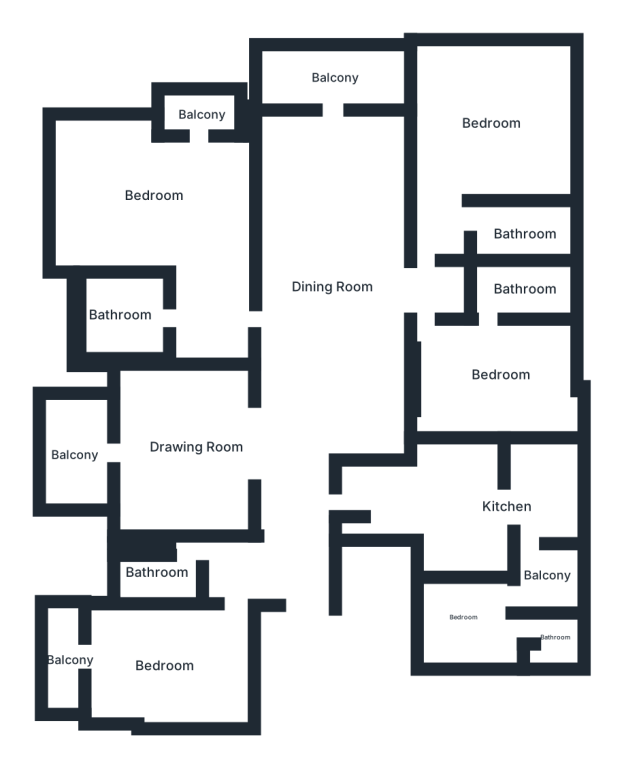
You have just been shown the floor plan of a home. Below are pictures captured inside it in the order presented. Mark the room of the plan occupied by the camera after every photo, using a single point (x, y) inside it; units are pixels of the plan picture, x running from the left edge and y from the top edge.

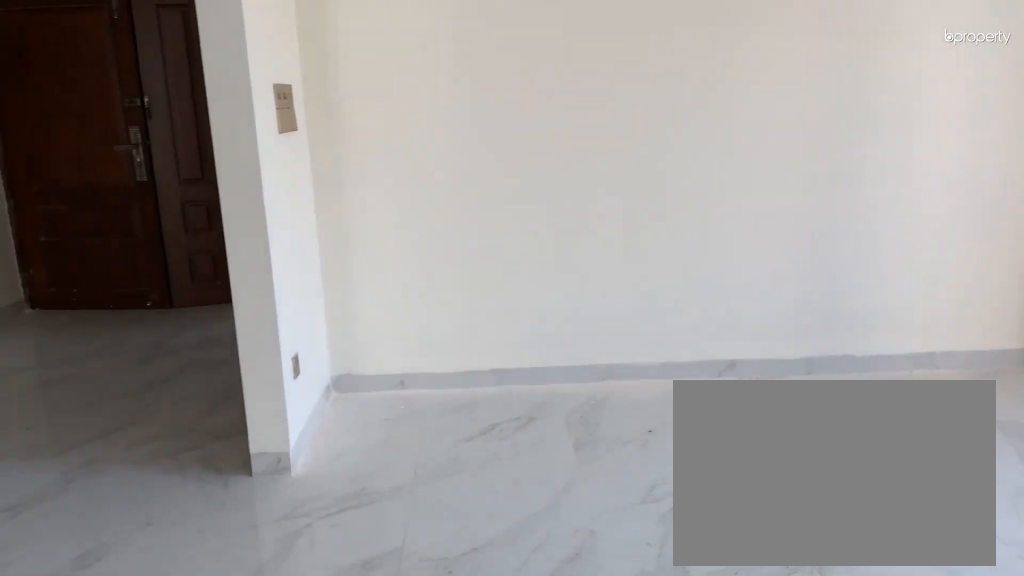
(199, 449)
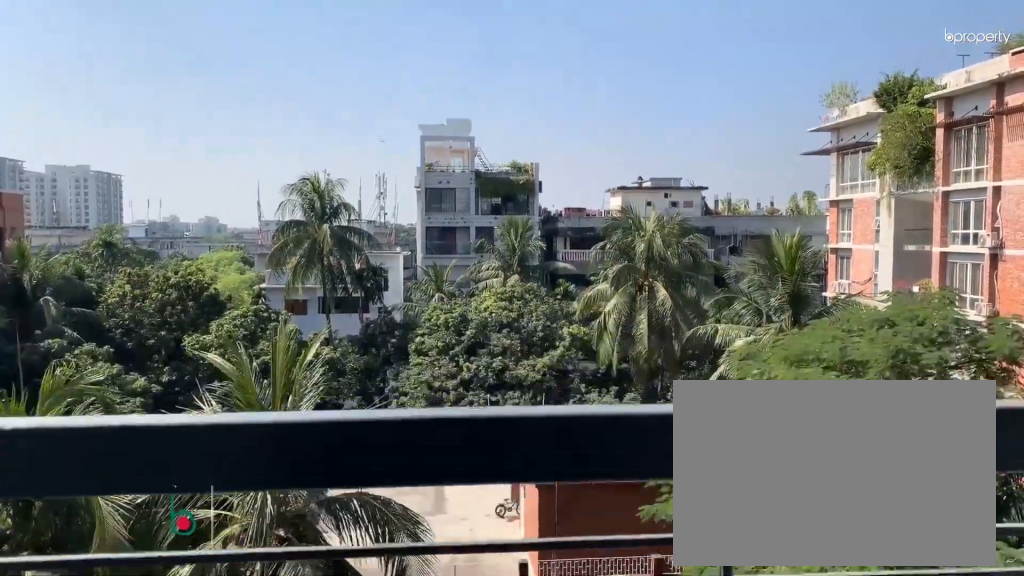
(78, 459)
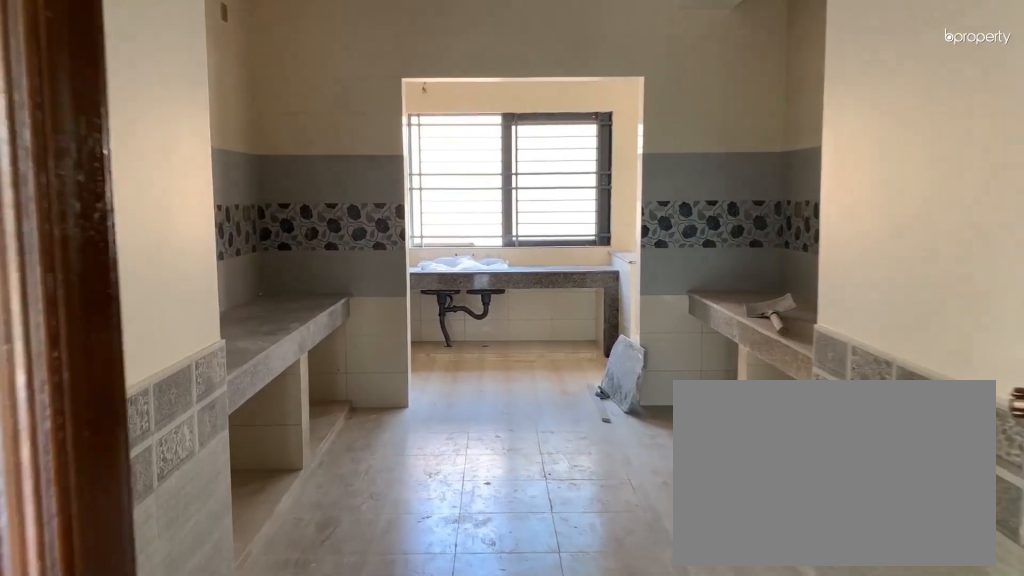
(507, 512)
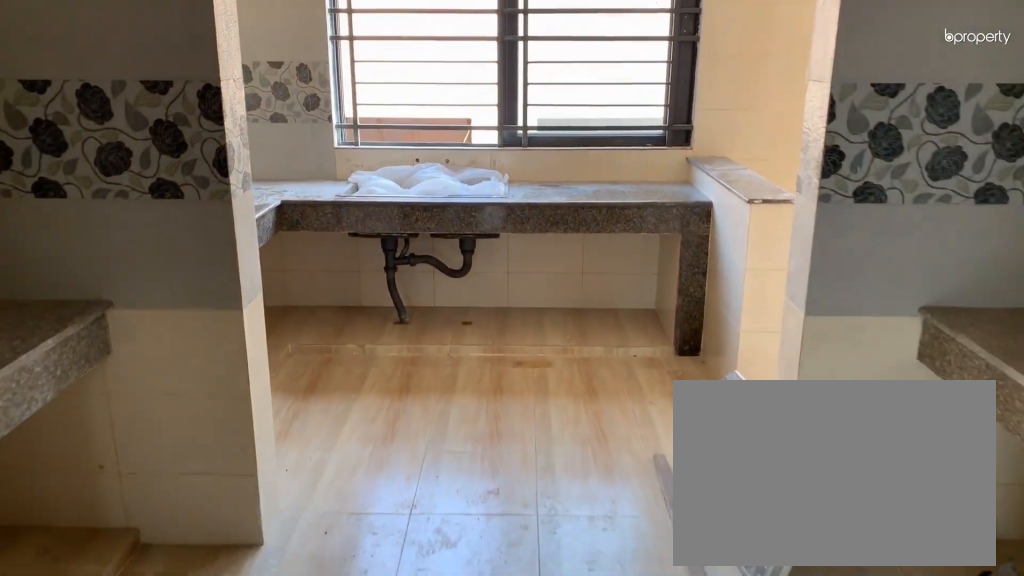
(507, 512)
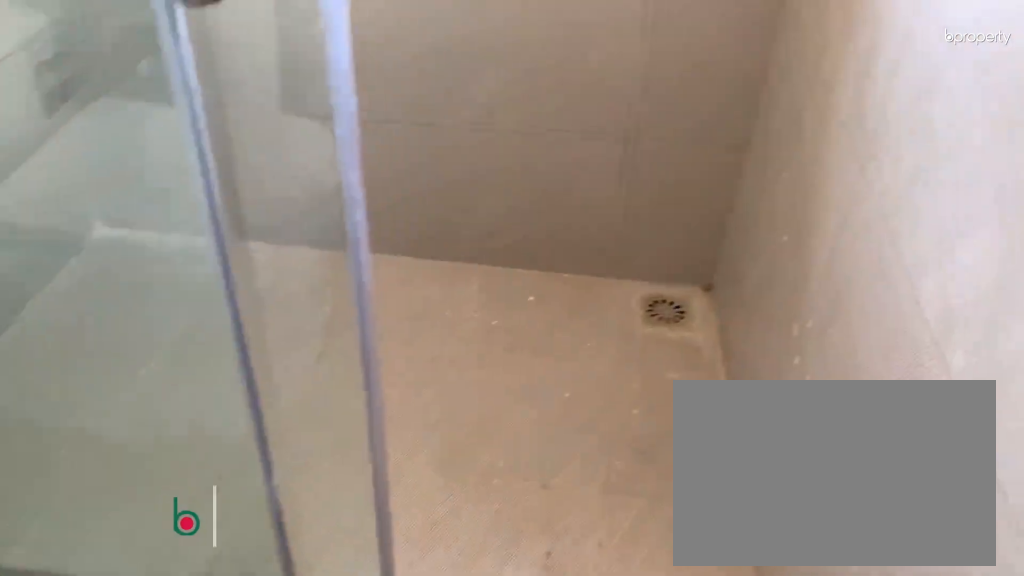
(522, 290)
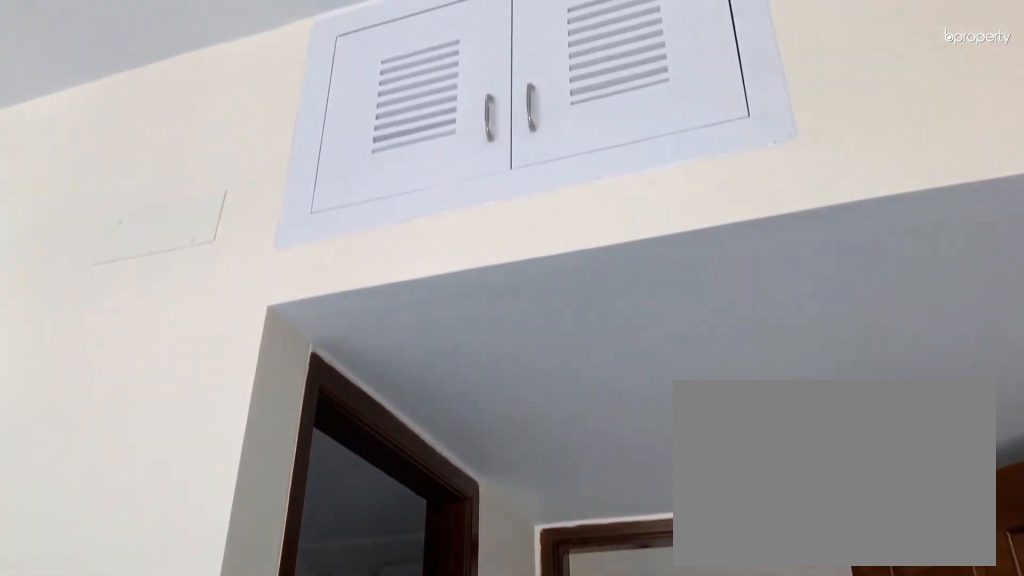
(491, 121)
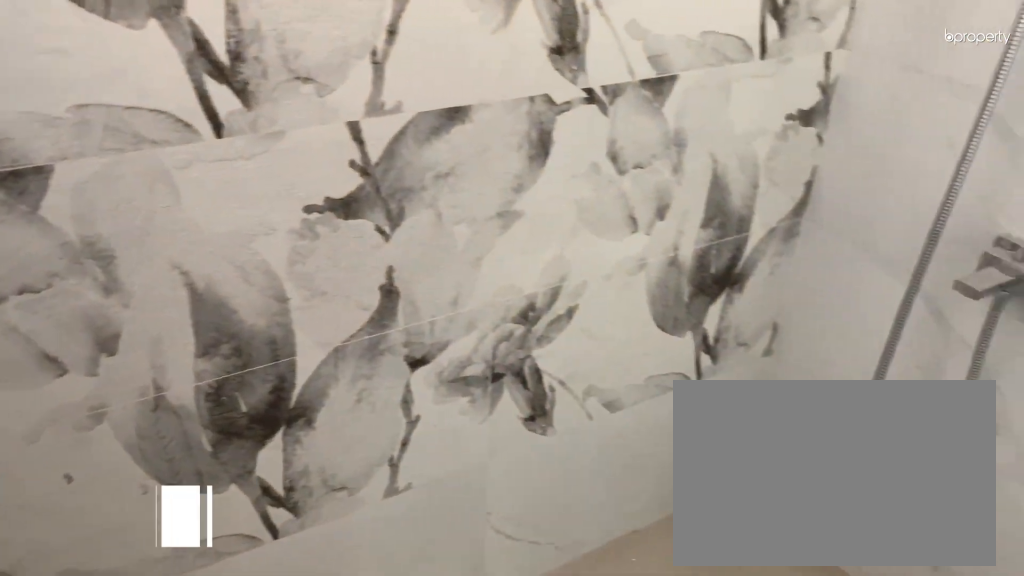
(522, 237)
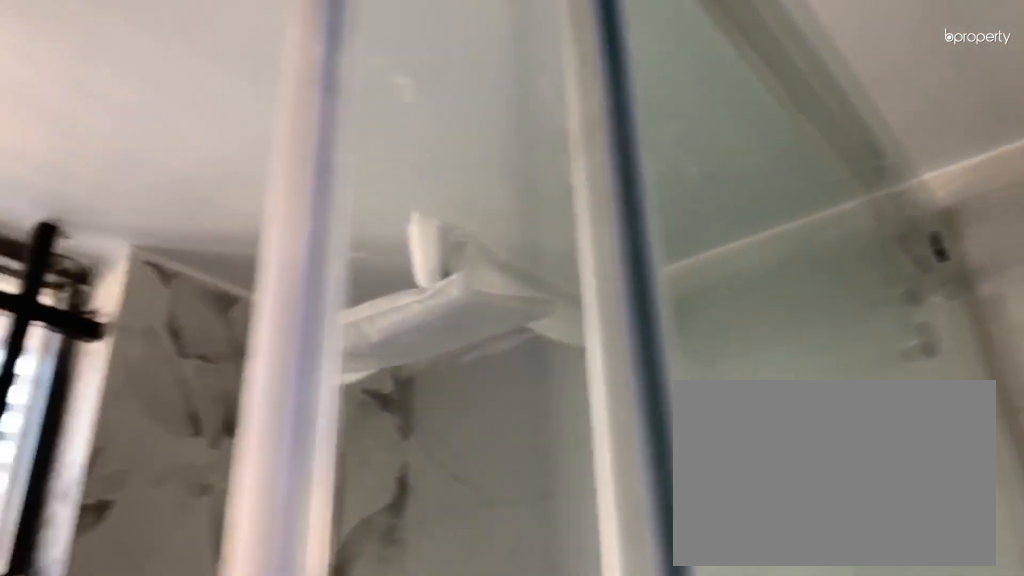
(522, 237)
